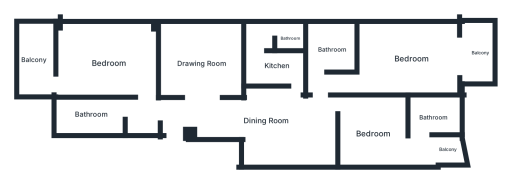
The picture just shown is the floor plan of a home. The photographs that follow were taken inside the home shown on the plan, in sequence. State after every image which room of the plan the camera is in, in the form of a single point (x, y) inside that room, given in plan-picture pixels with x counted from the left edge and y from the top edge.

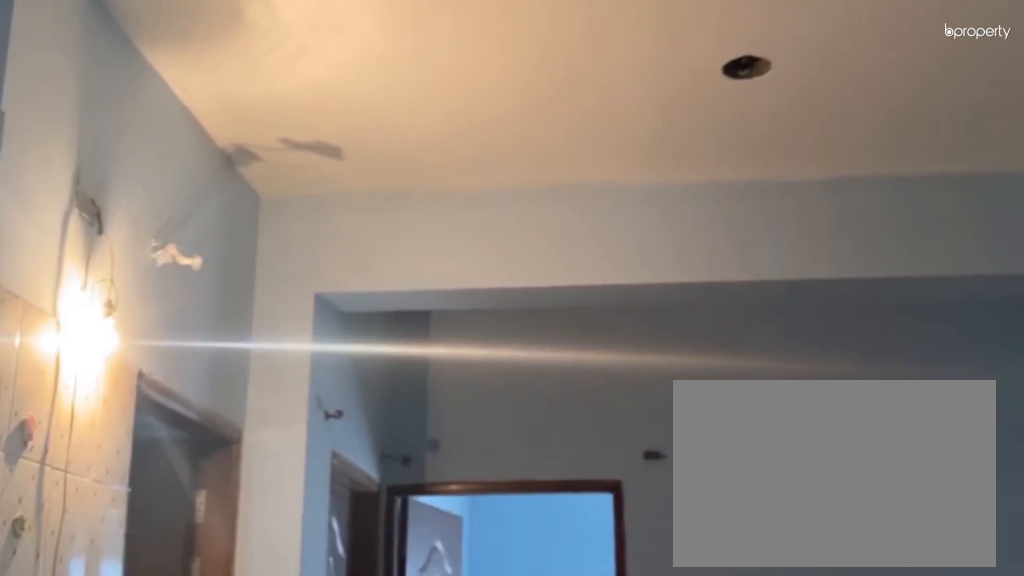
(265, 121)
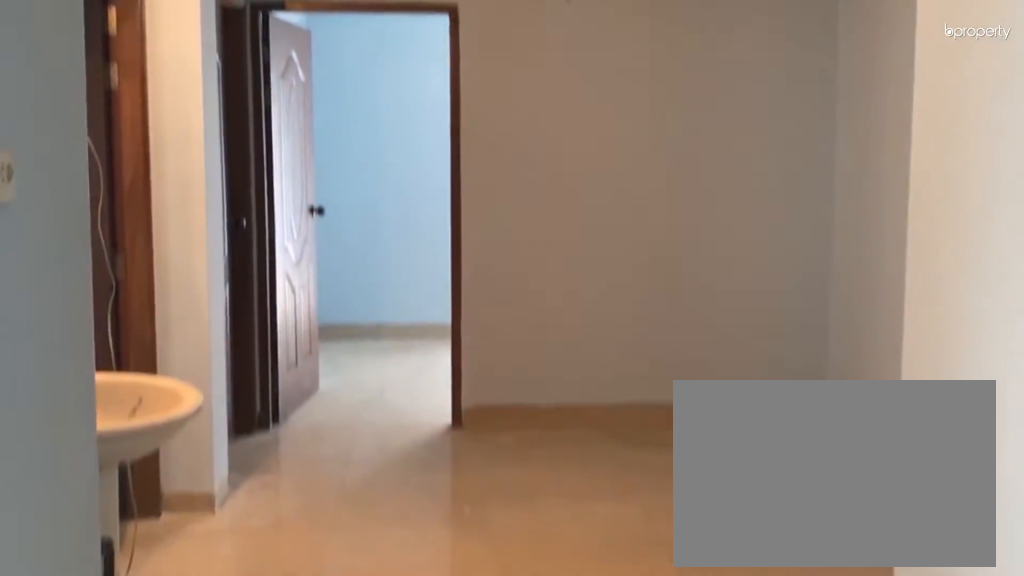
(265, 121)
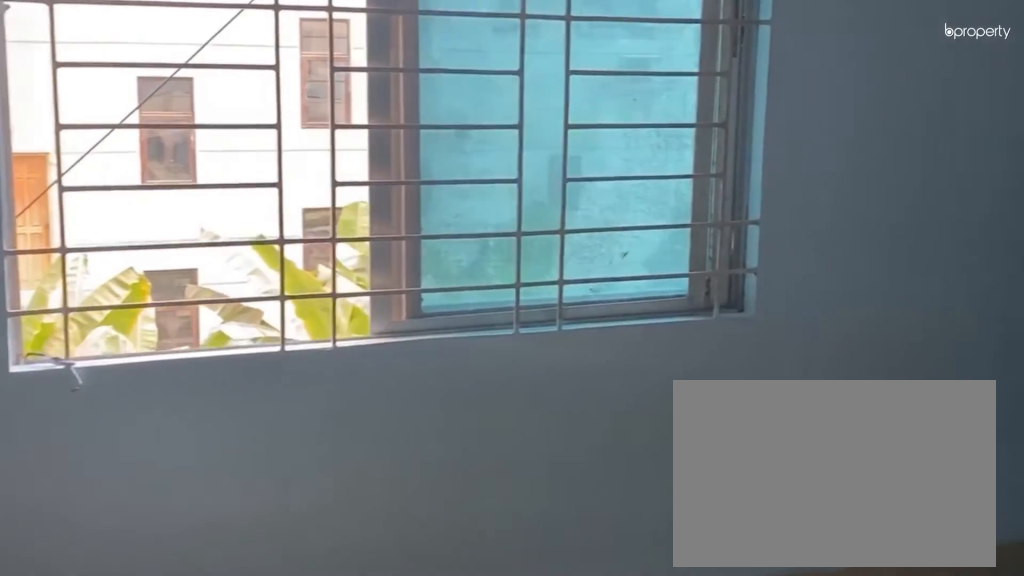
(202, 61)
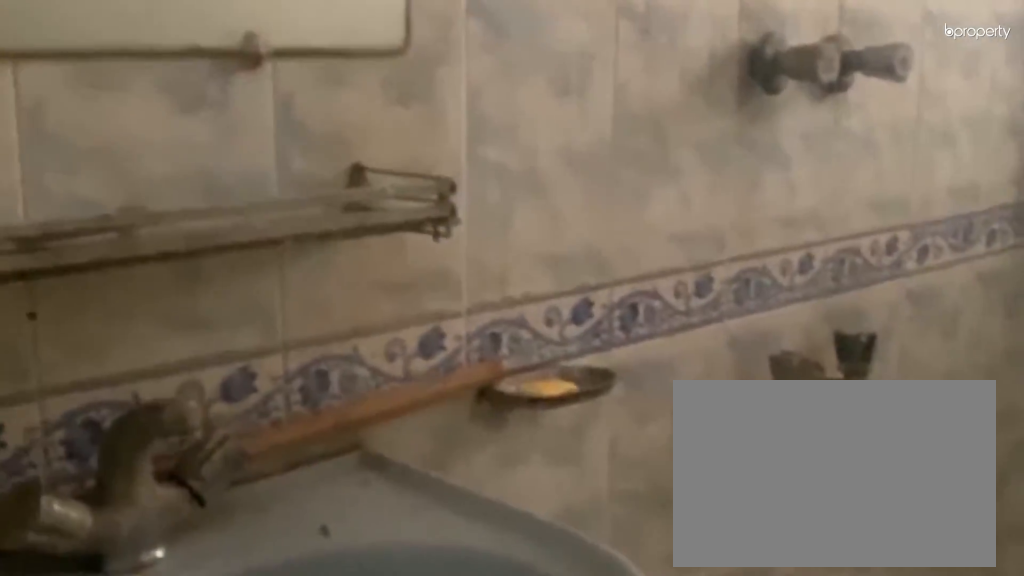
(91, 113)
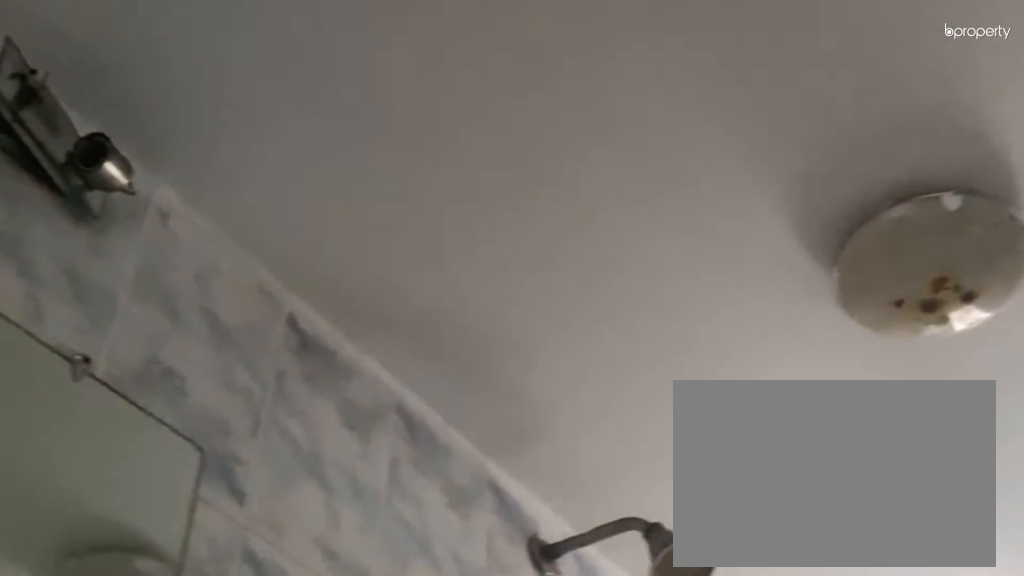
(91, 113)
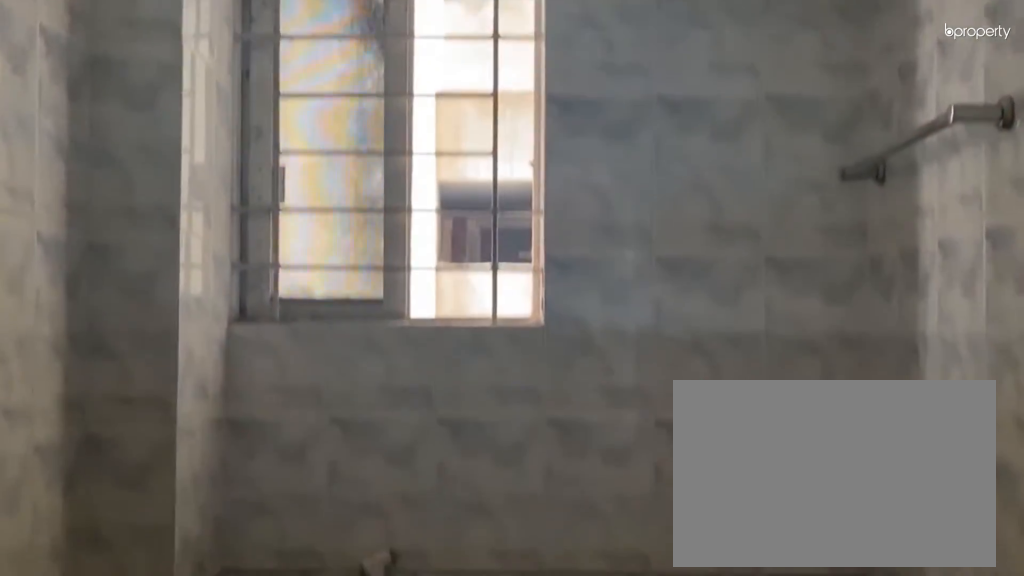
(91, 113)
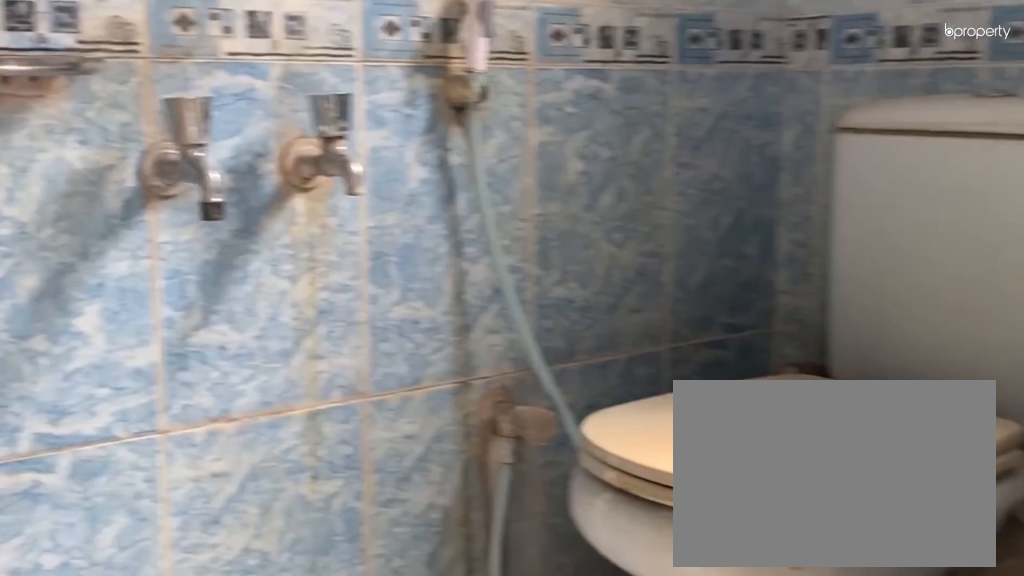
(433, 118)
